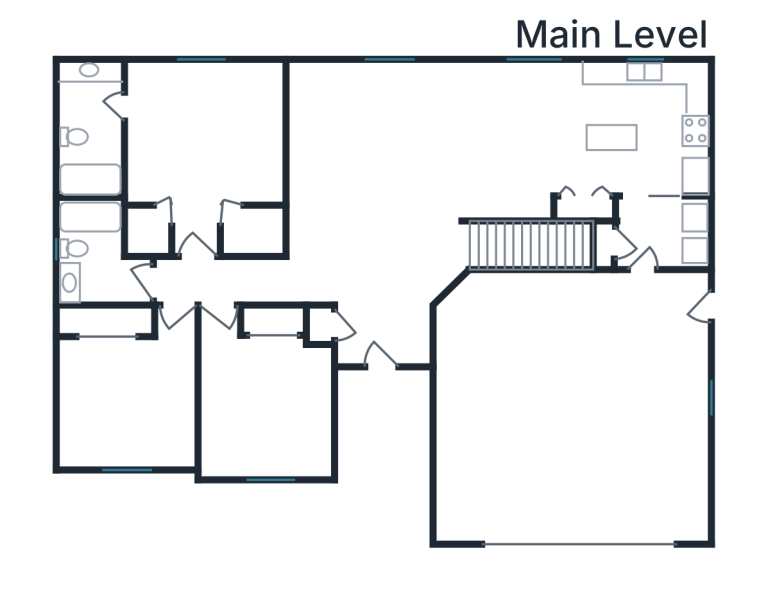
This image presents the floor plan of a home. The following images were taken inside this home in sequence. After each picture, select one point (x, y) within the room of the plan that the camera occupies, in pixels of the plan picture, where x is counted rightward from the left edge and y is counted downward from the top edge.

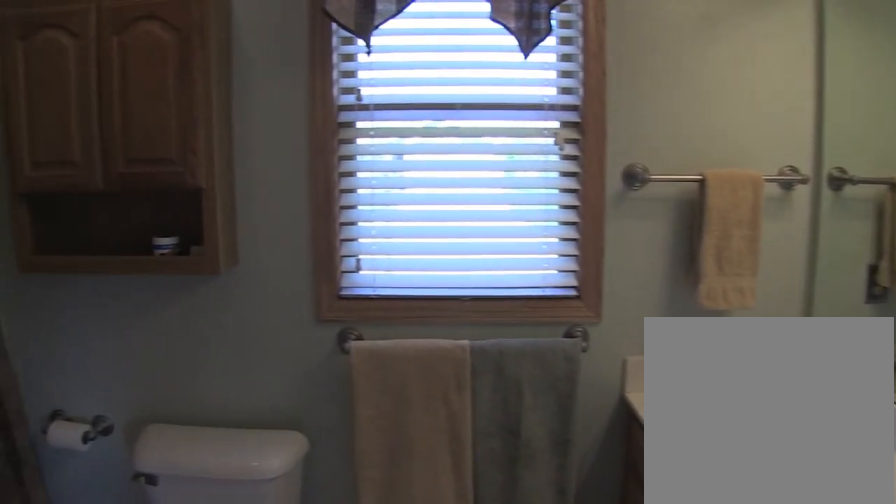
(93, 131)
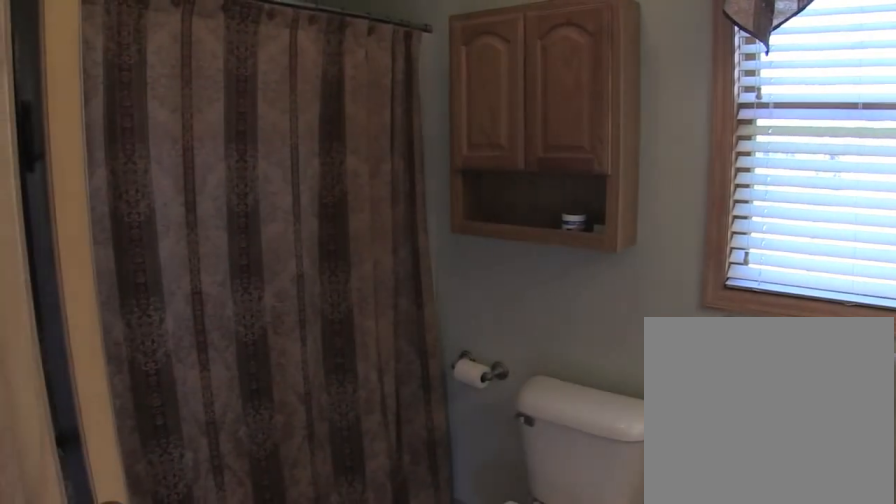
(93, 131)
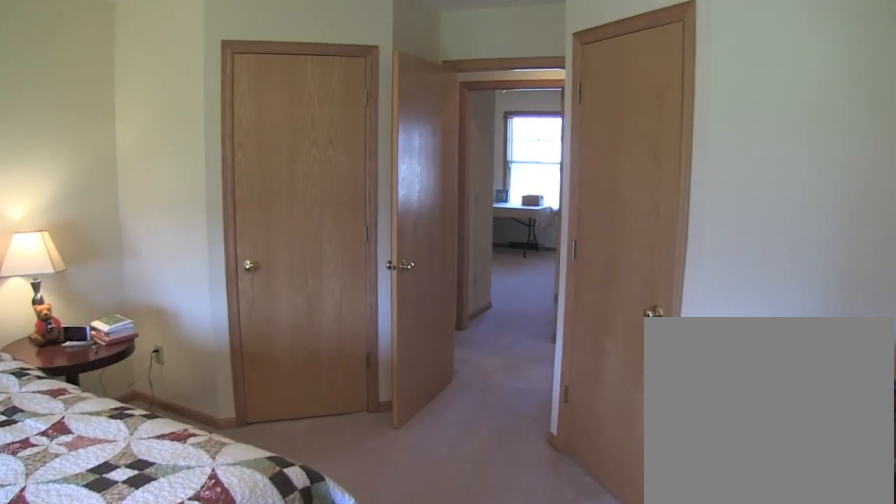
(204, 143)
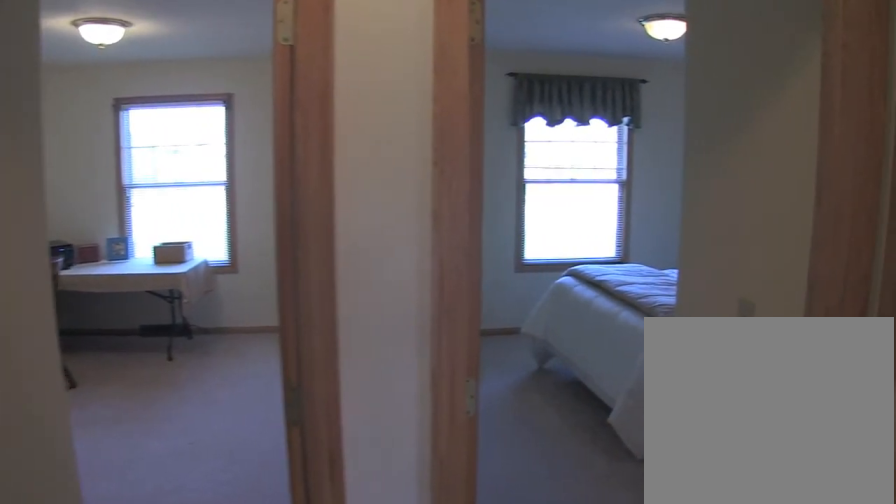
(221, 278)
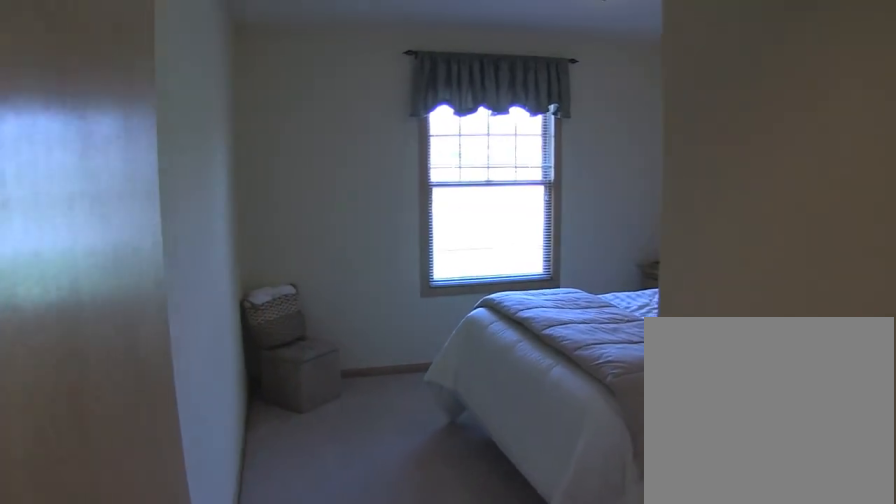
(132, 397)
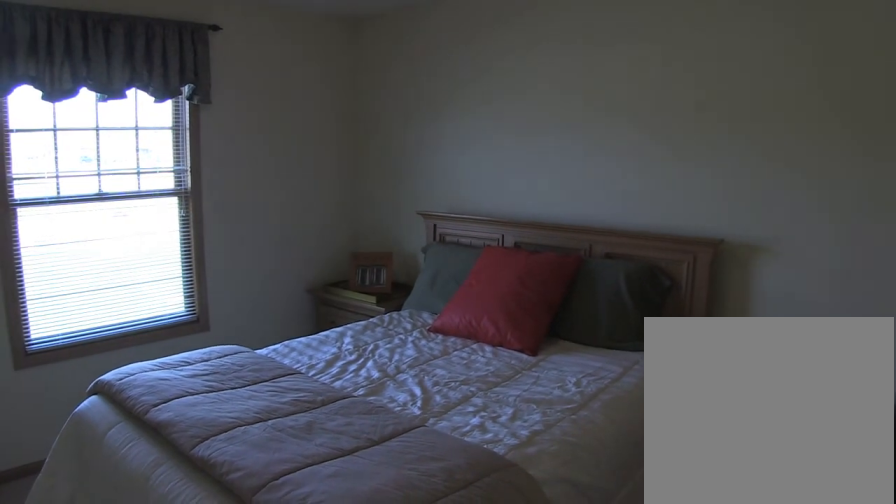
(132, 397)
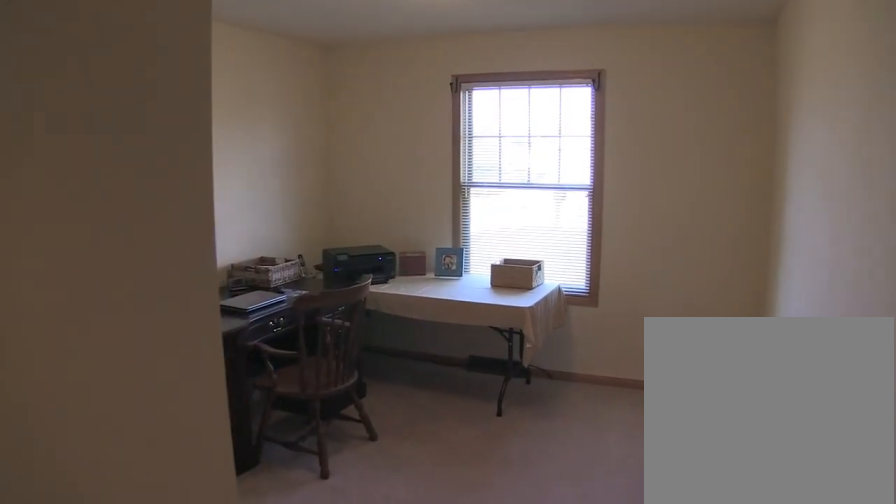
(264, 403)
